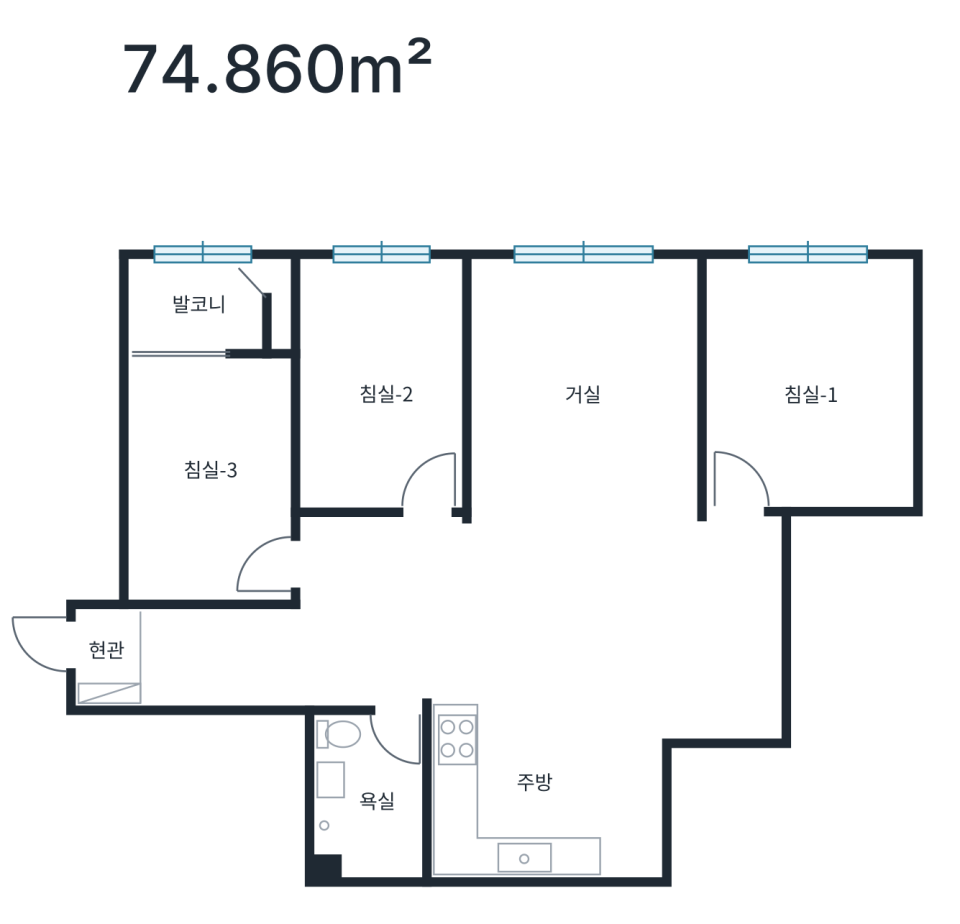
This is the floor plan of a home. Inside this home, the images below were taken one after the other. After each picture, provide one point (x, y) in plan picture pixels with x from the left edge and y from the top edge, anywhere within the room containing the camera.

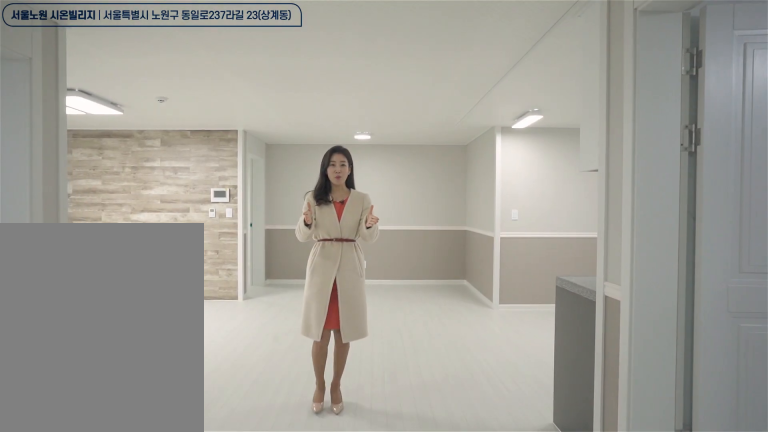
(542, 614)
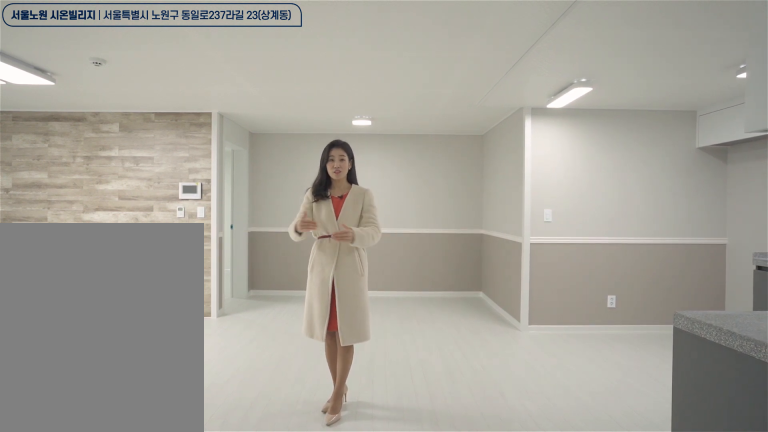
(542, 614)
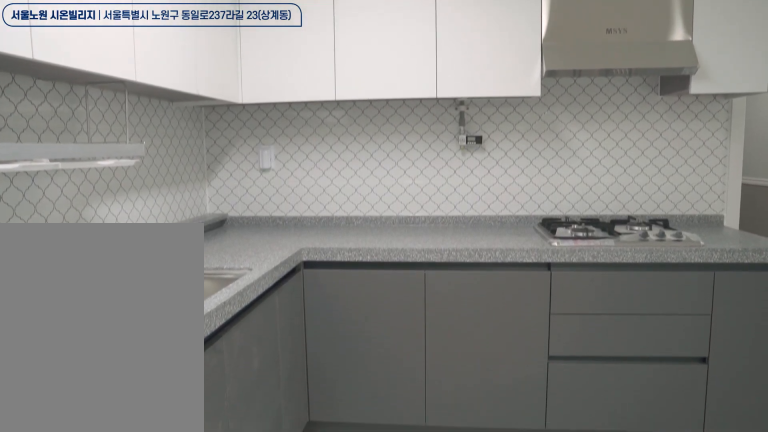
(552, 796)
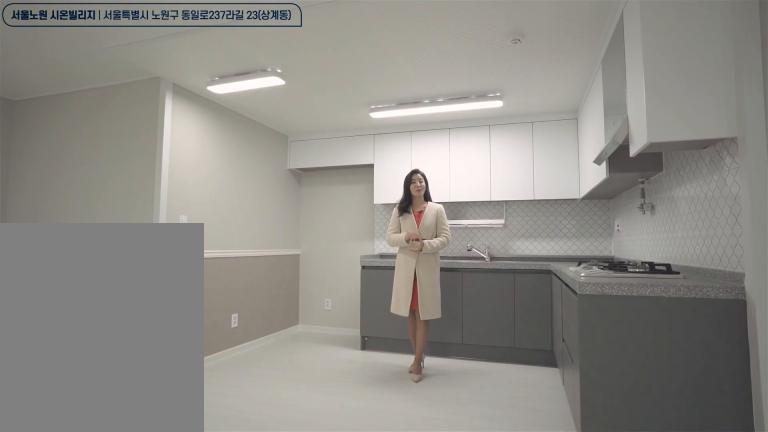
(552, 796)
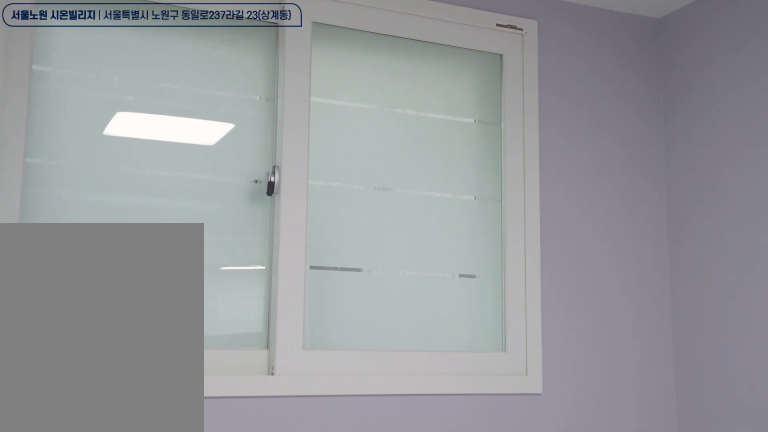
(381, 386)
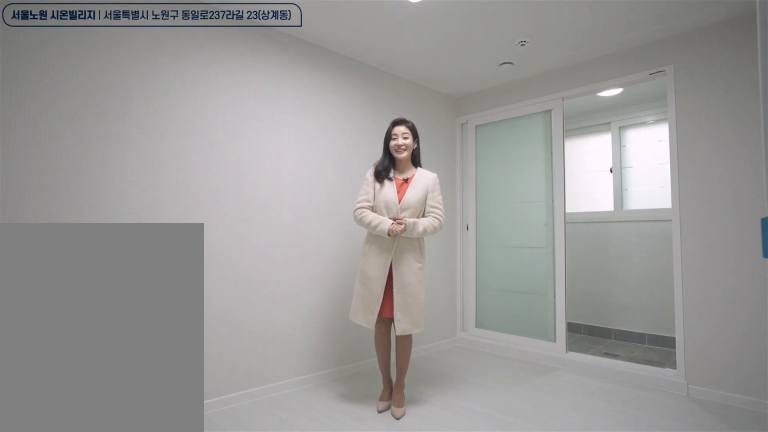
(208, 430)
